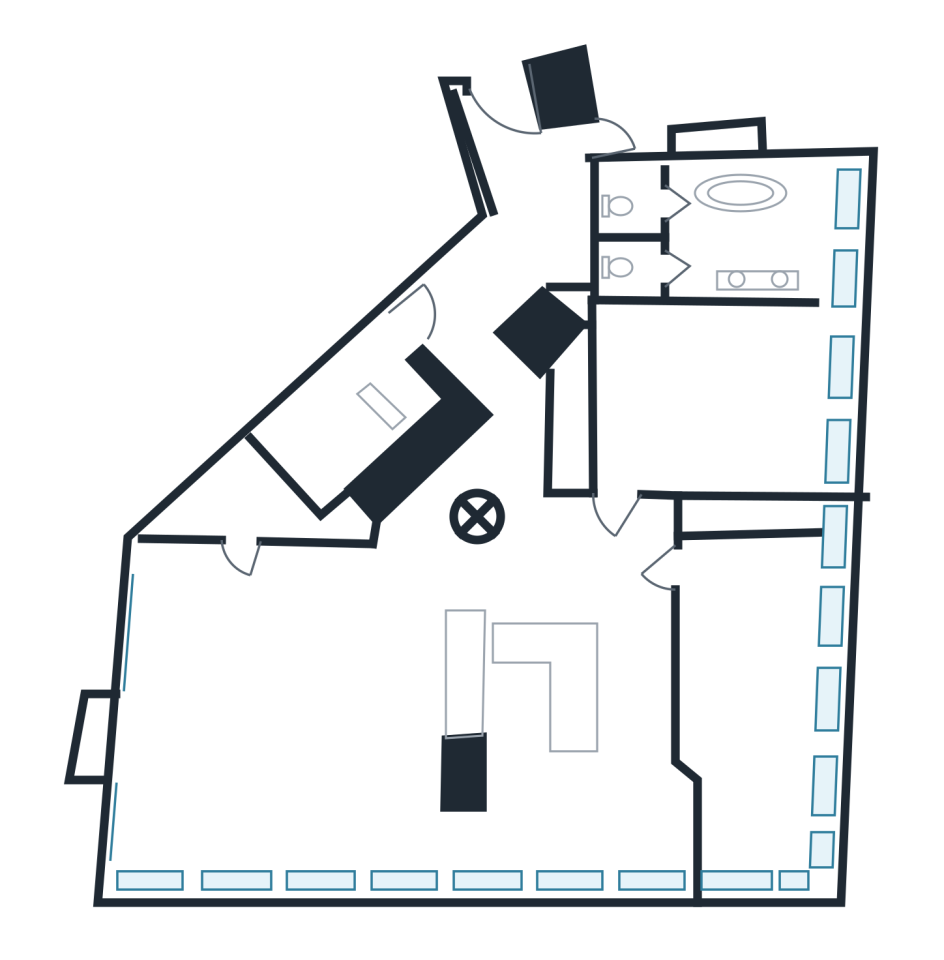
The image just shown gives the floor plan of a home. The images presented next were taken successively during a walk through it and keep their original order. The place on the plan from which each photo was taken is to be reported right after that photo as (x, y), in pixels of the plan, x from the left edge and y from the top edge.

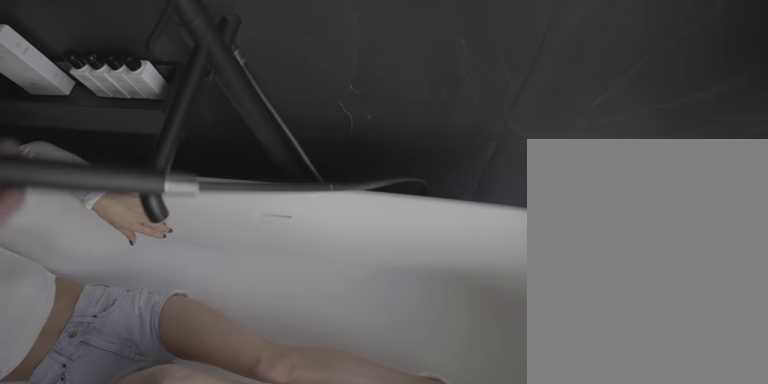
(741, 213)
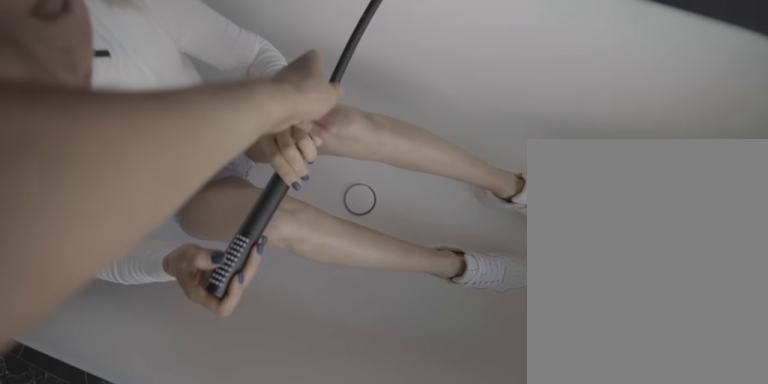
(741, 213)
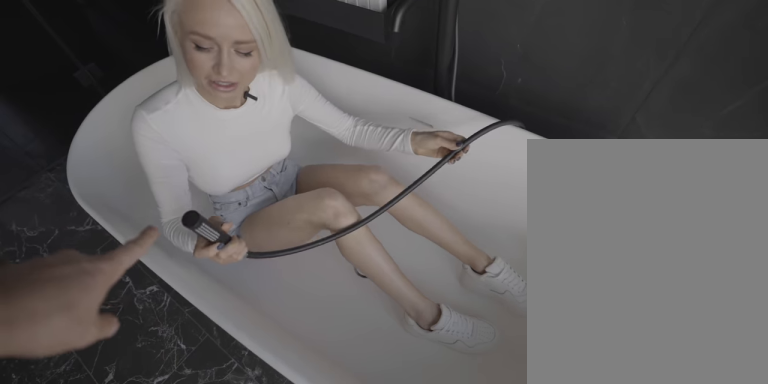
(745, 213)
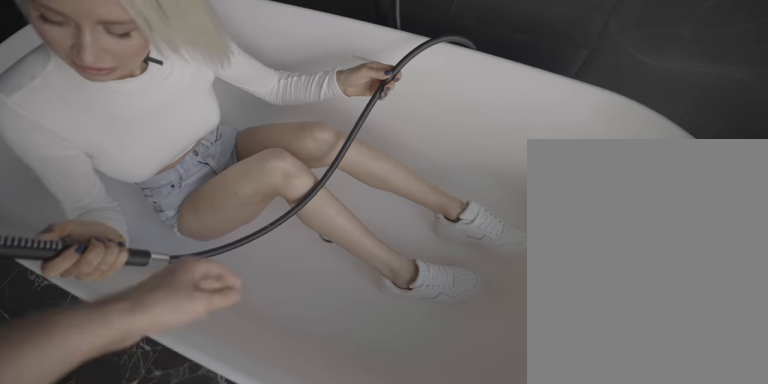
(745, 213)
